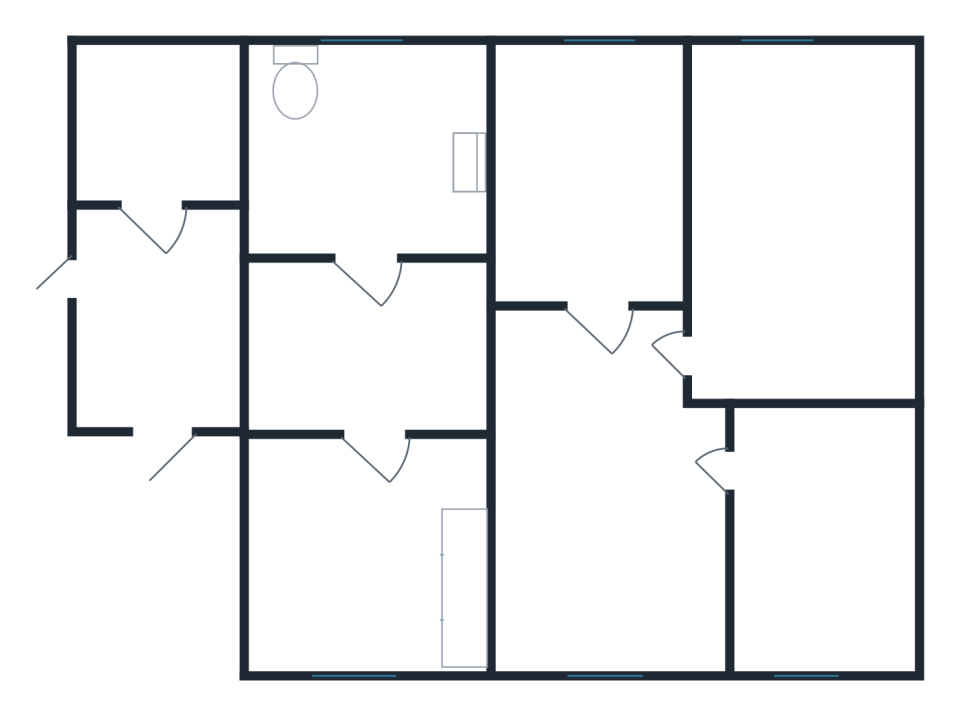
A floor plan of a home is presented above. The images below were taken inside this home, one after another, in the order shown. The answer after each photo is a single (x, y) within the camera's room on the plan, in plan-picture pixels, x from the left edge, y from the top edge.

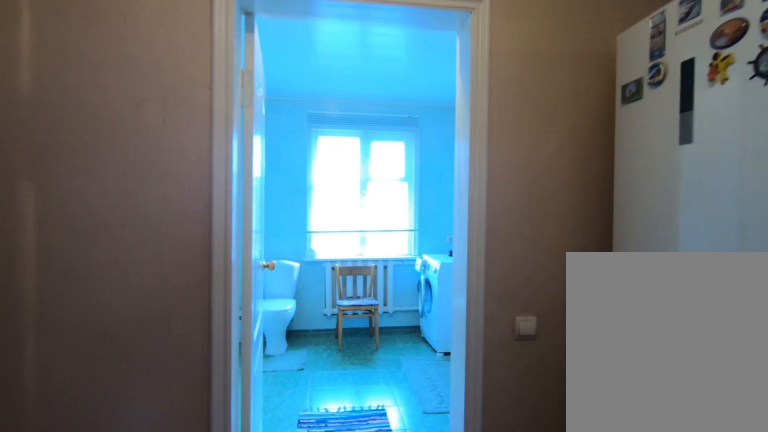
(378, 376)
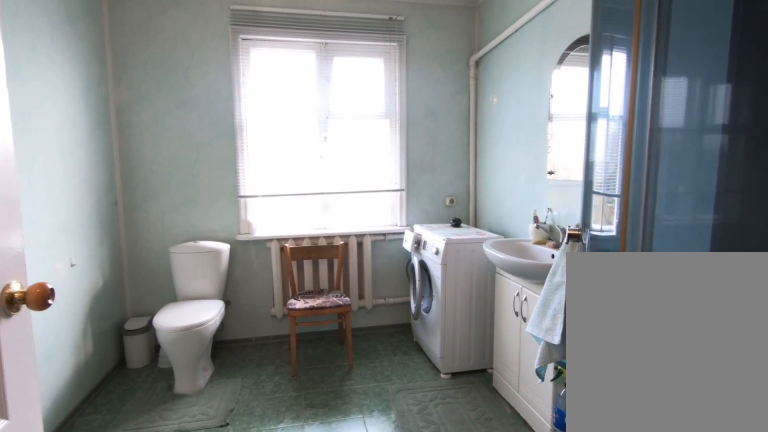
(370, 239)
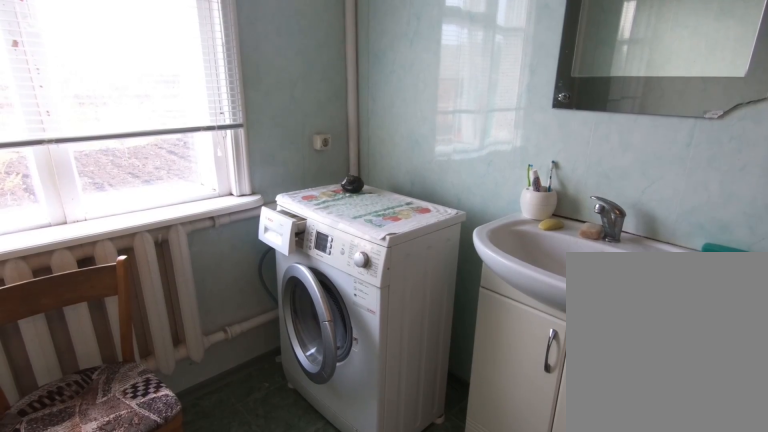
(370, 239)
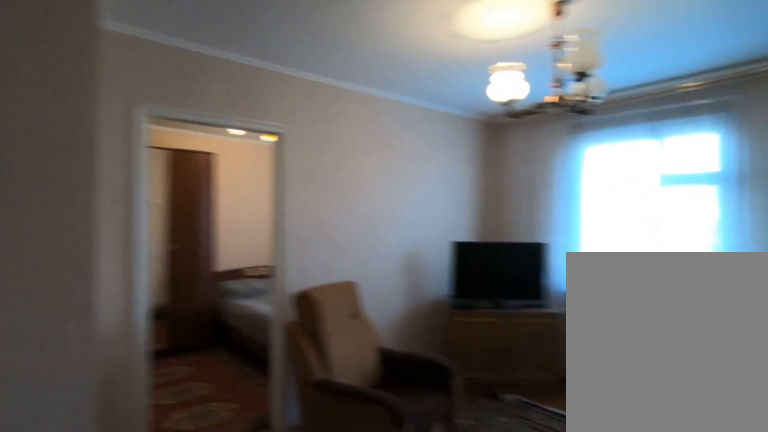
(547, 448)
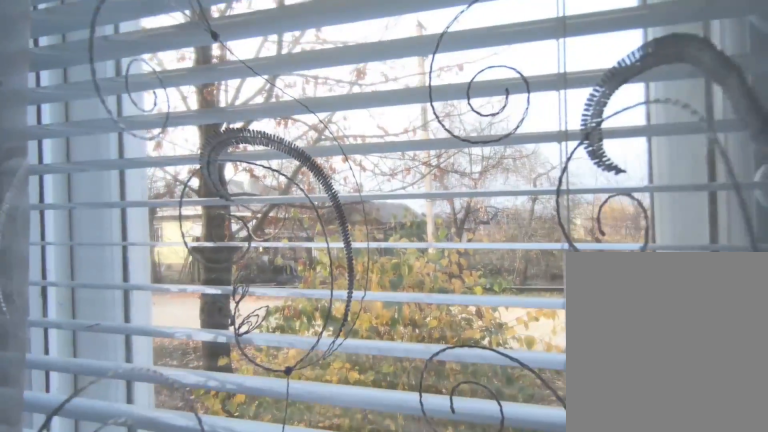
(603, 645)
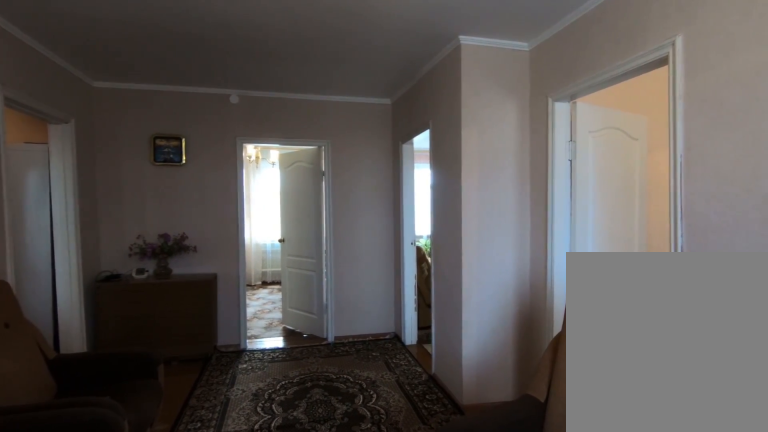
(603, 645)
